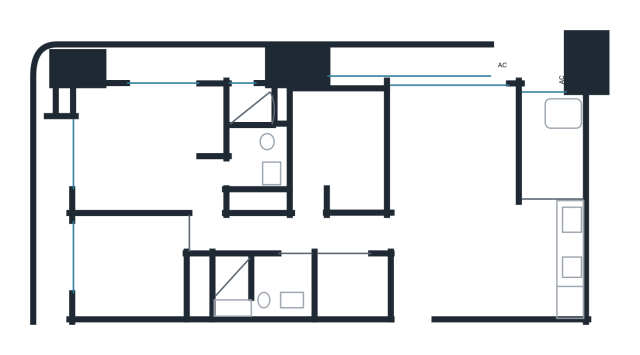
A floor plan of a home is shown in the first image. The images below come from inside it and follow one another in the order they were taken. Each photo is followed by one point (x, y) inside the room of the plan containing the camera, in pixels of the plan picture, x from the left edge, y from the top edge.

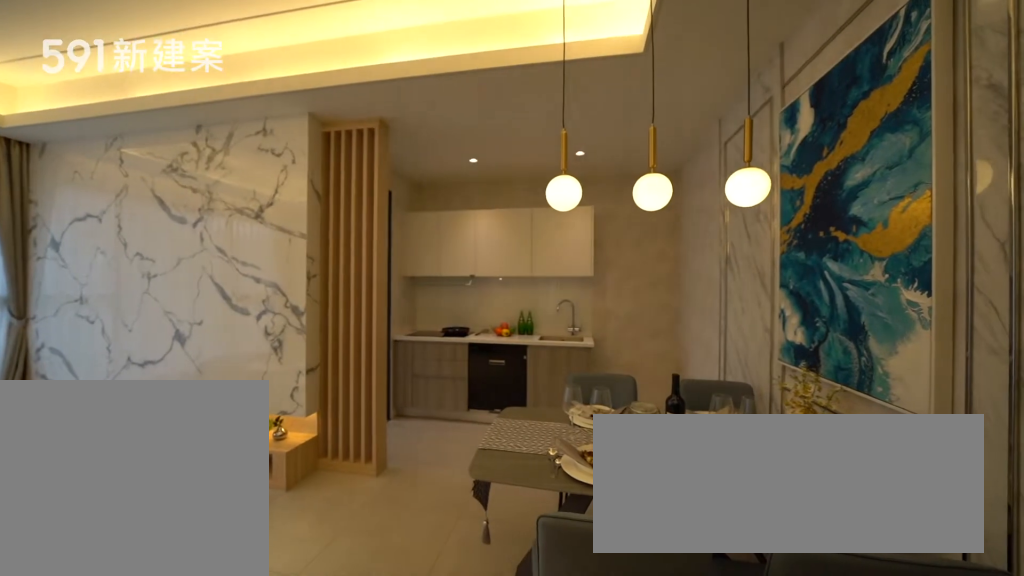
(484, 272)
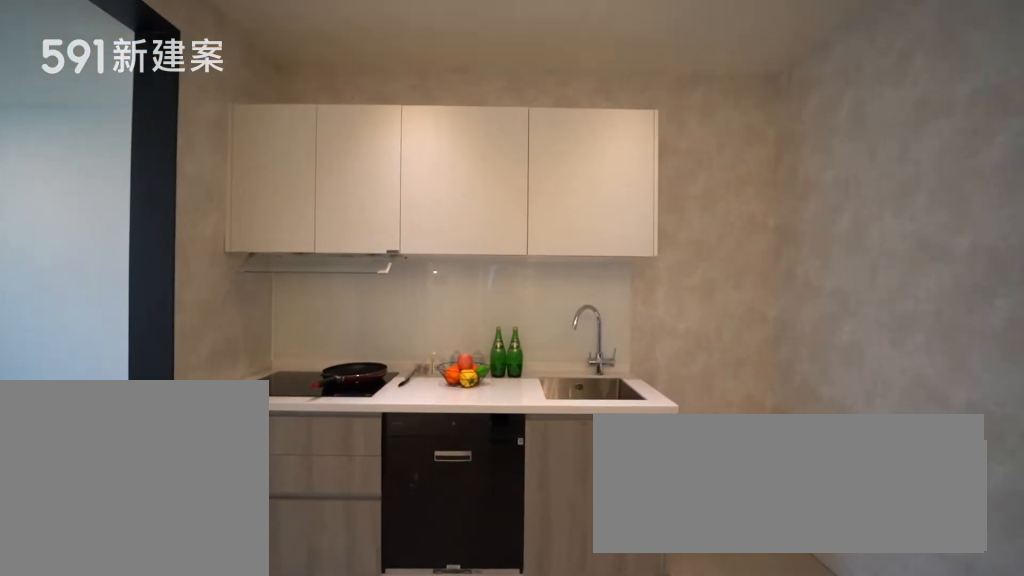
(554, 262)
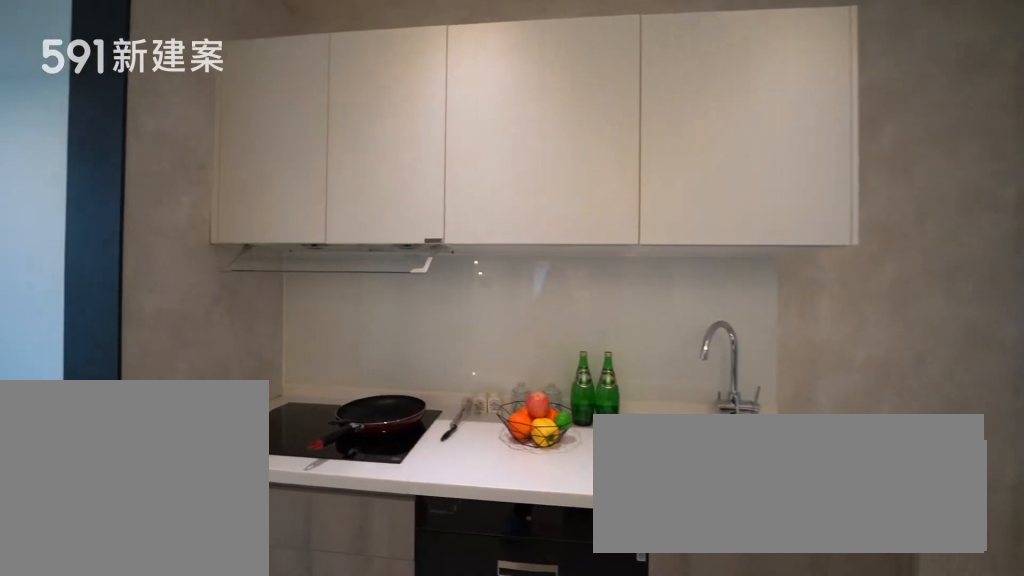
(554, 262)
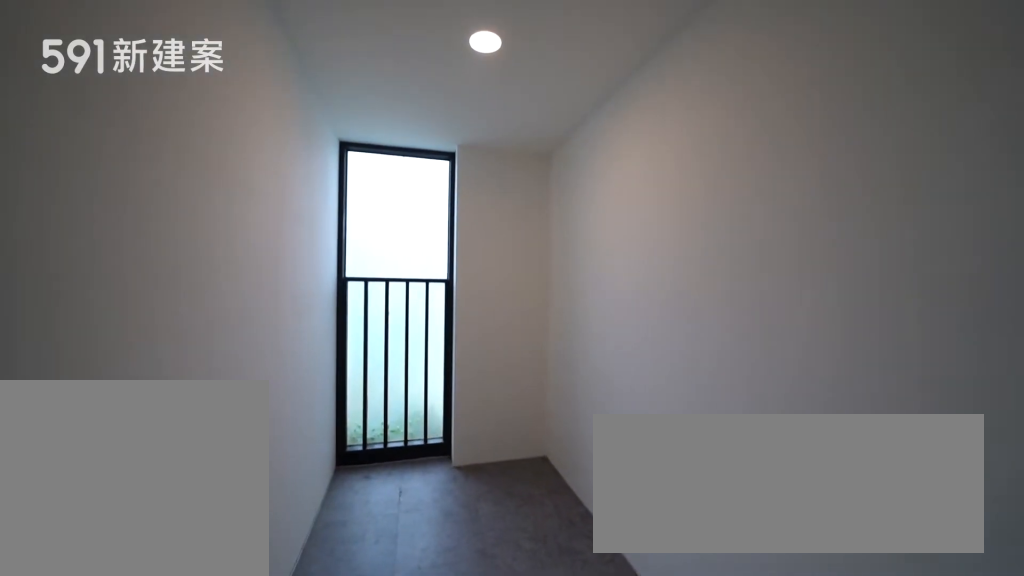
(554, 141)
